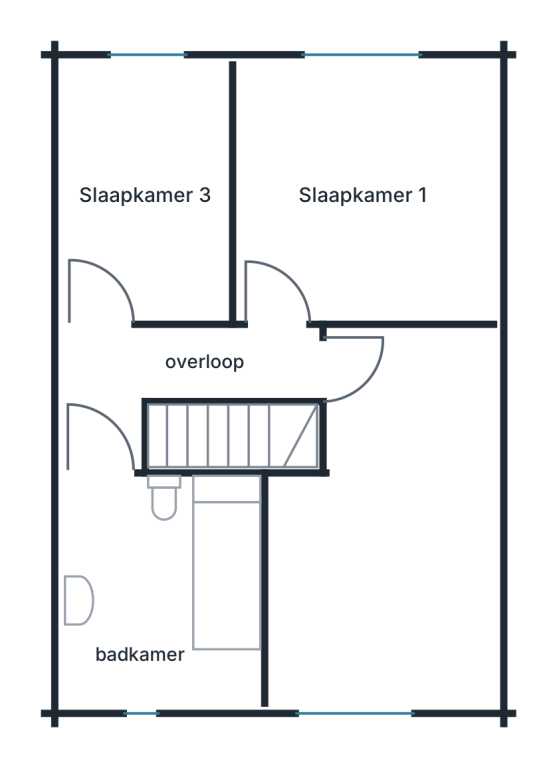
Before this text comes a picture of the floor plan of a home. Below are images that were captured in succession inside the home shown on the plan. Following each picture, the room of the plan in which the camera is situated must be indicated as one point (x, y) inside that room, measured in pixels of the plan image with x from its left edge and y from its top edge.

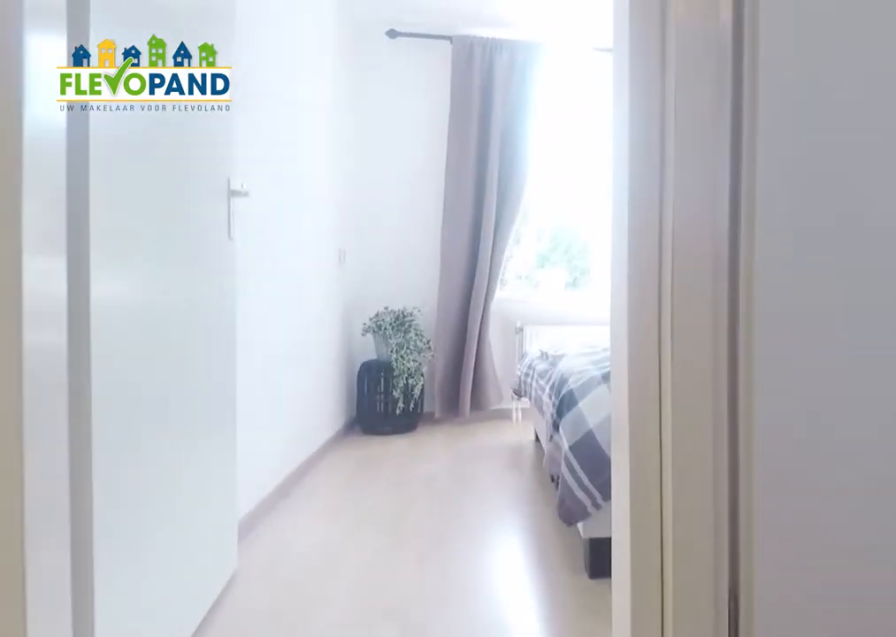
(170, 382)
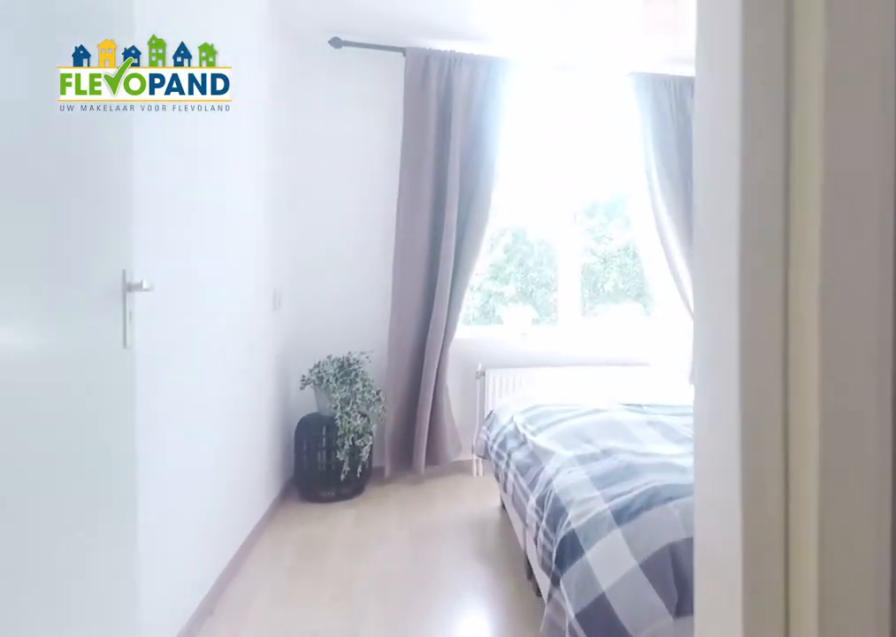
(170, 382)
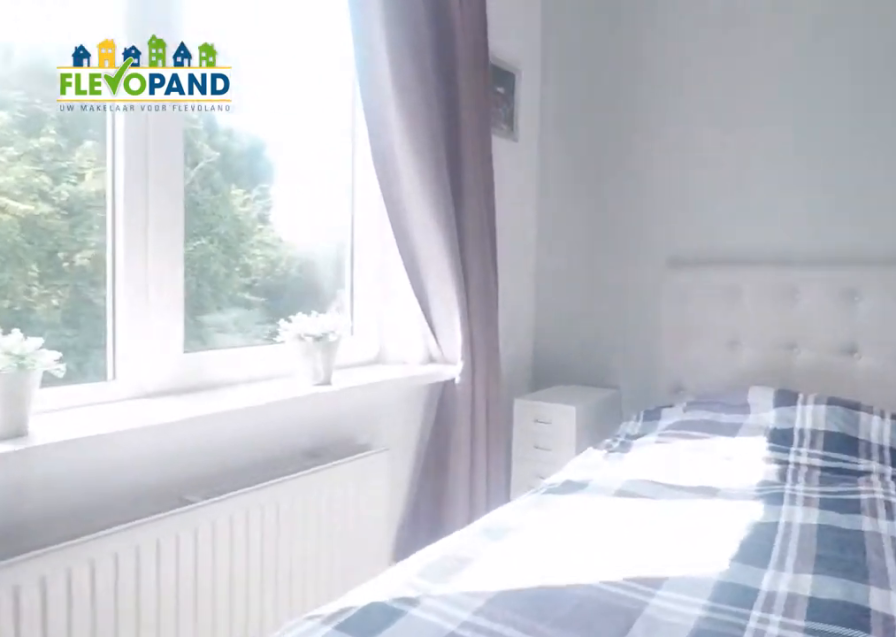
(365, 191)
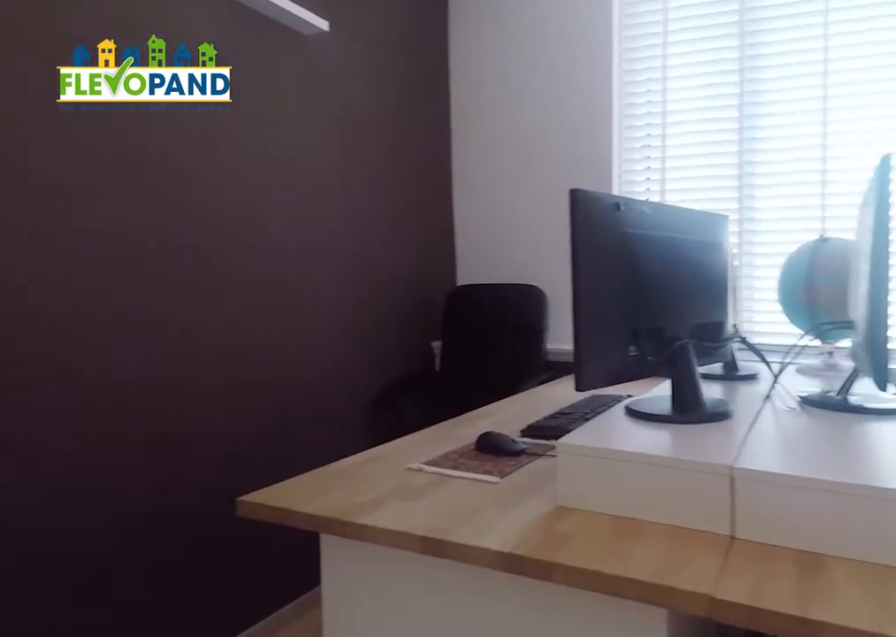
(389, 531)
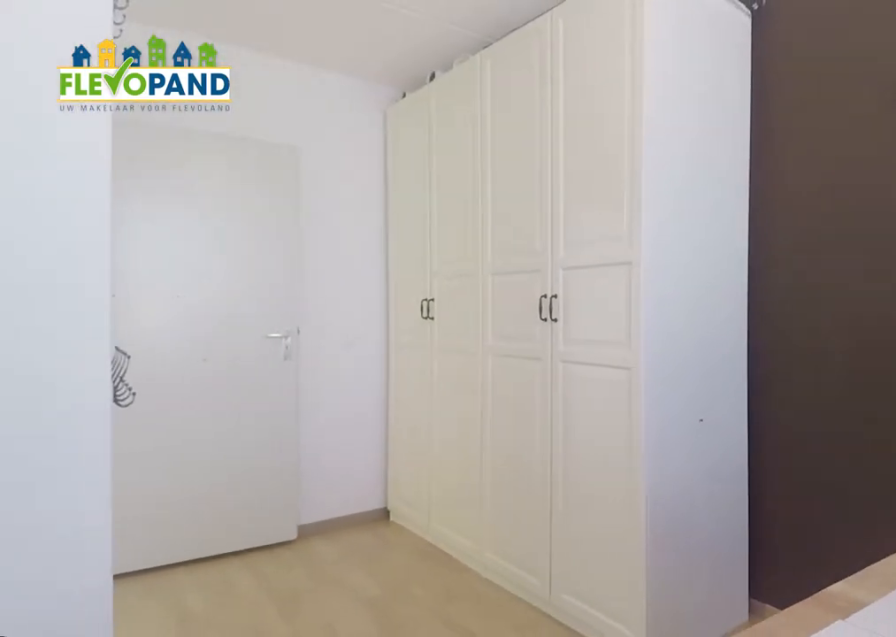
(389, 531)
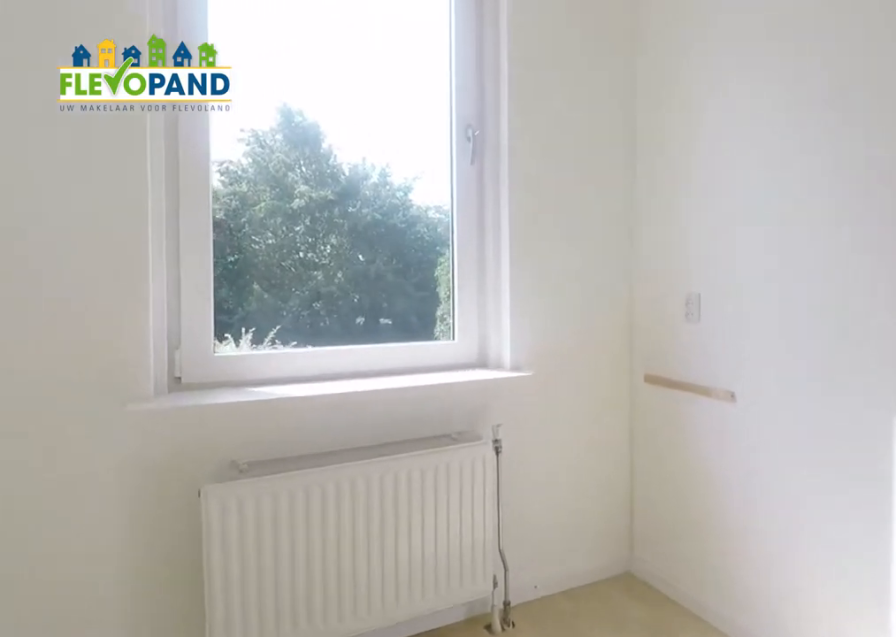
(145, 191)
